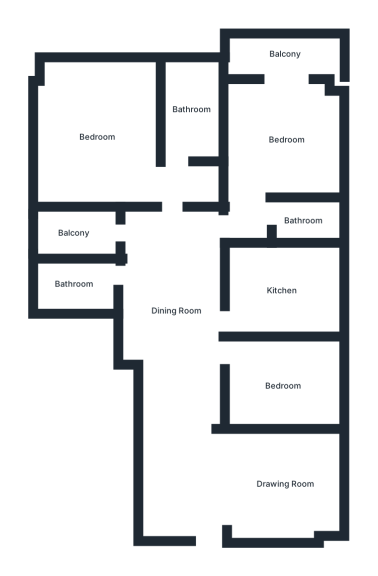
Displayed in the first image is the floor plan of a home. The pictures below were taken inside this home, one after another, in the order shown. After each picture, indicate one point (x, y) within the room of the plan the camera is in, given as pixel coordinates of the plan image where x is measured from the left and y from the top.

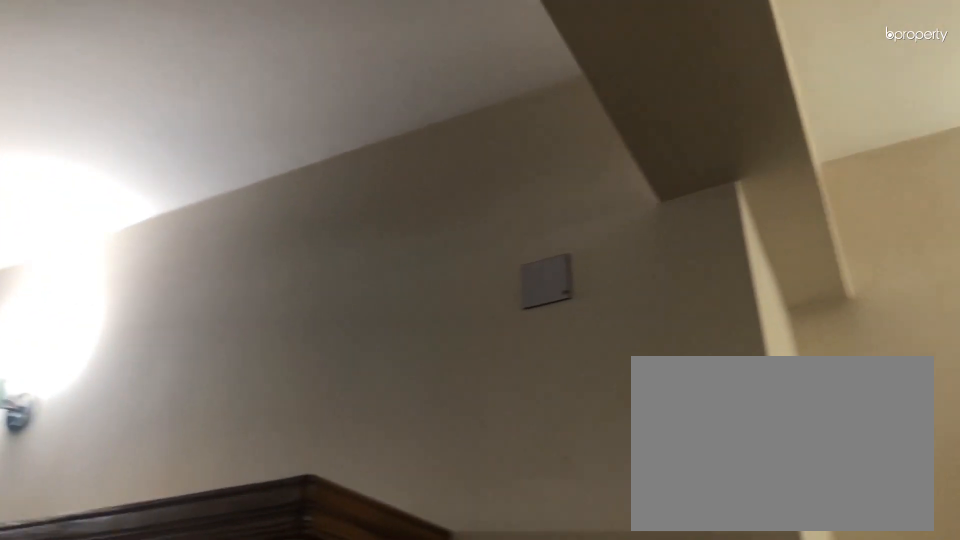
(178, 313)
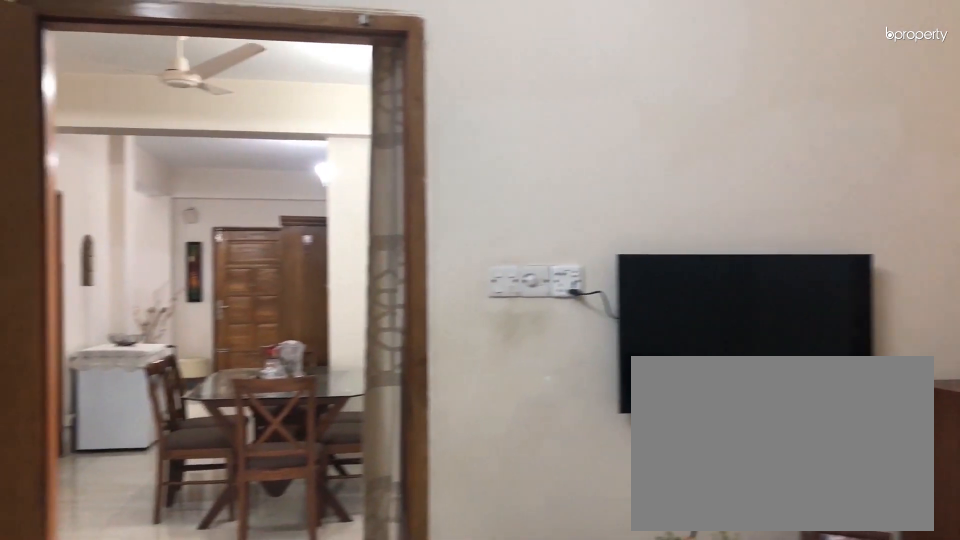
(94, 138)
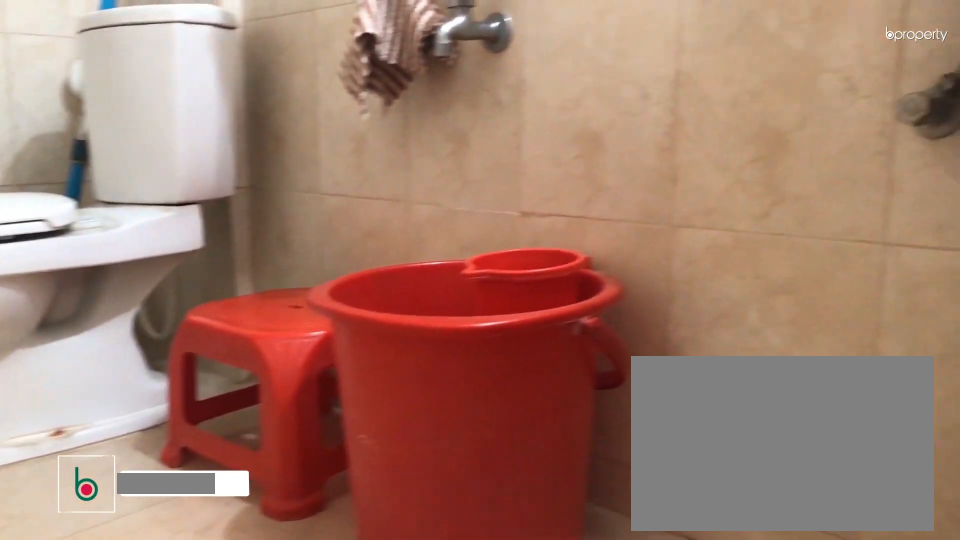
(190, 110)
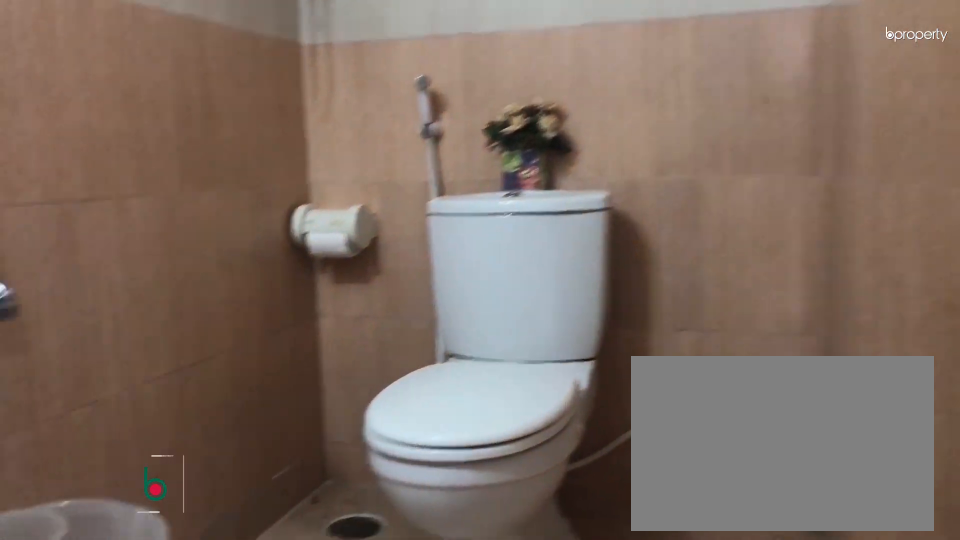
(71, 285)
